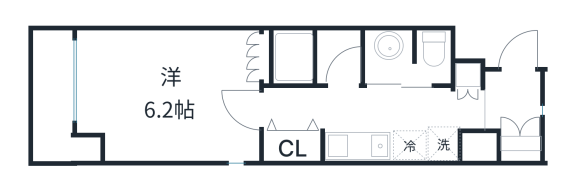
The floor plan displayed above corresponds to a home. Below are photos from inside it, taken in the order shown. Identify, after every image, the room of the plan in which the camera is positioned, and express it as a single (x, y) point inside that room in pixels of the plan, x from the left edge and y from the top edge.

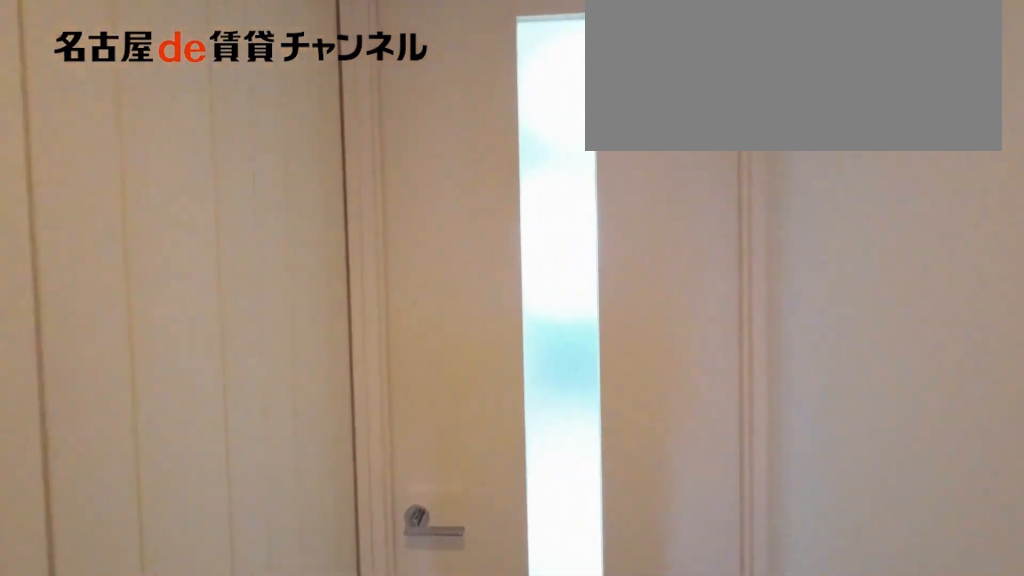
(512, 110)
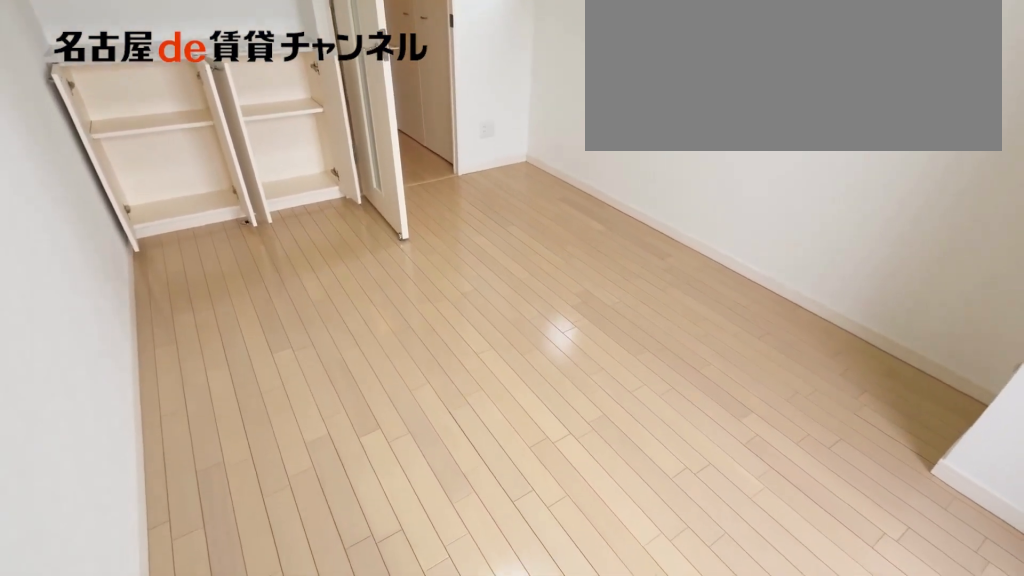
(168, 94)
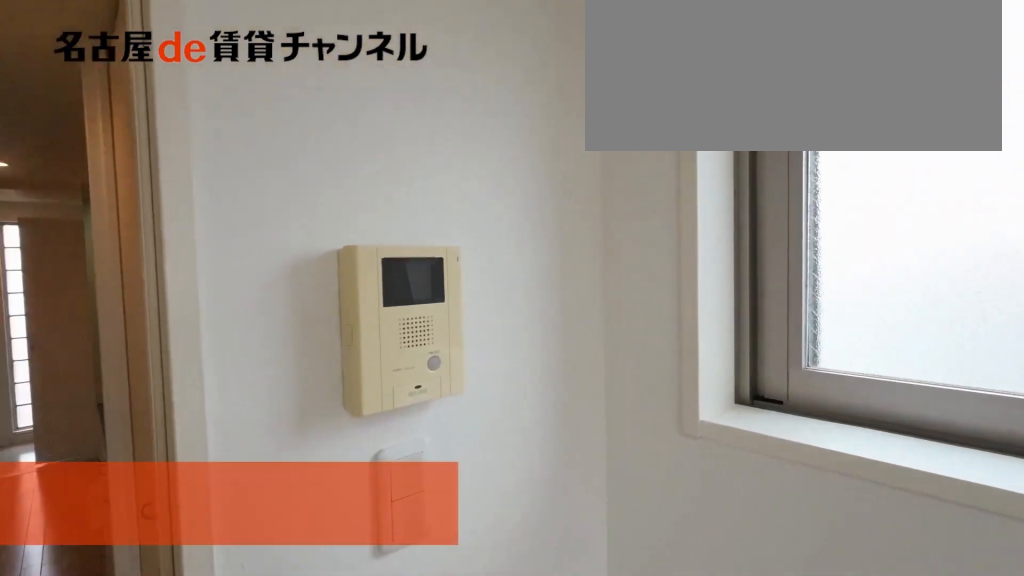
(168, 94)
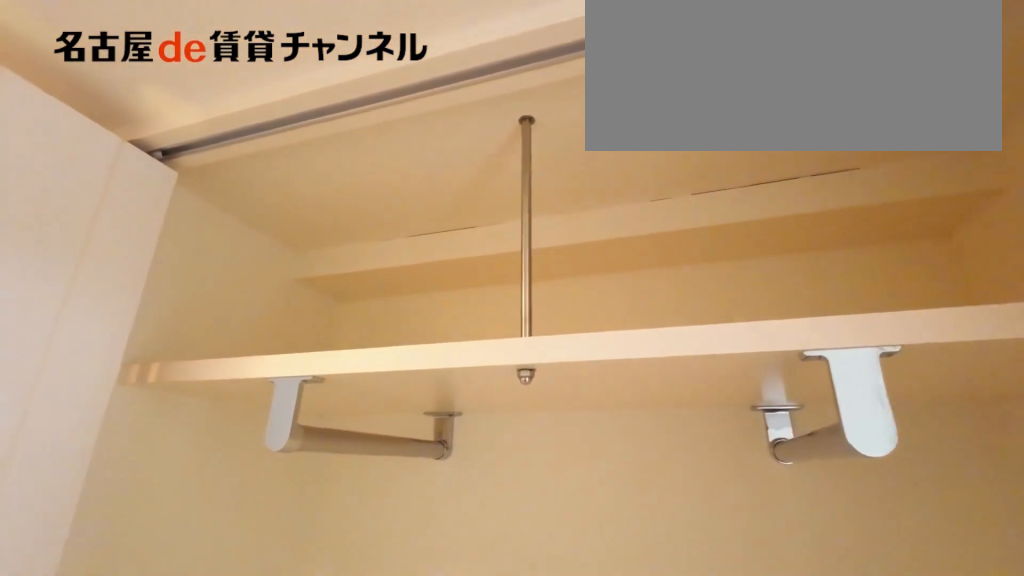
(294, 145)
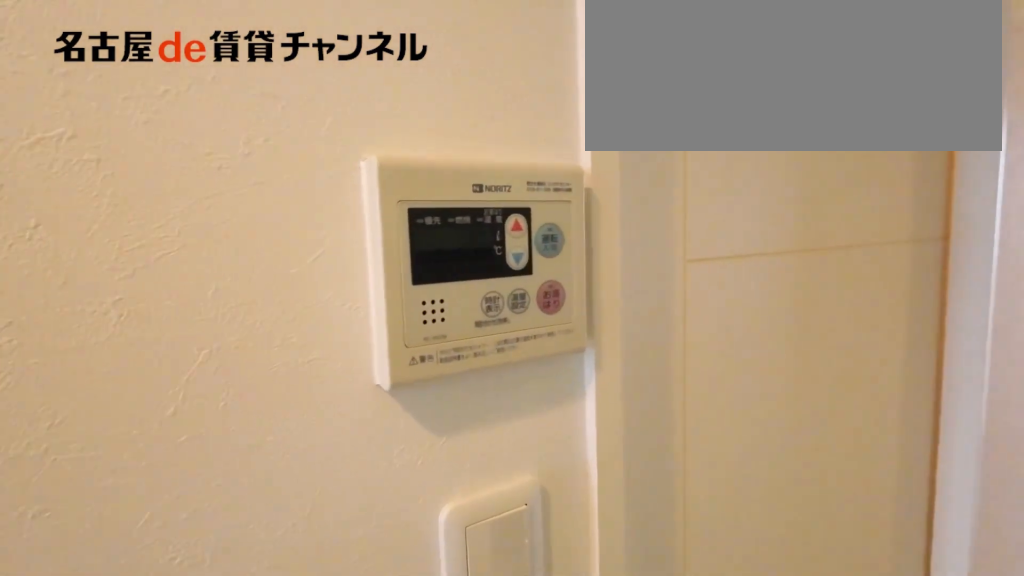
(372, 146)
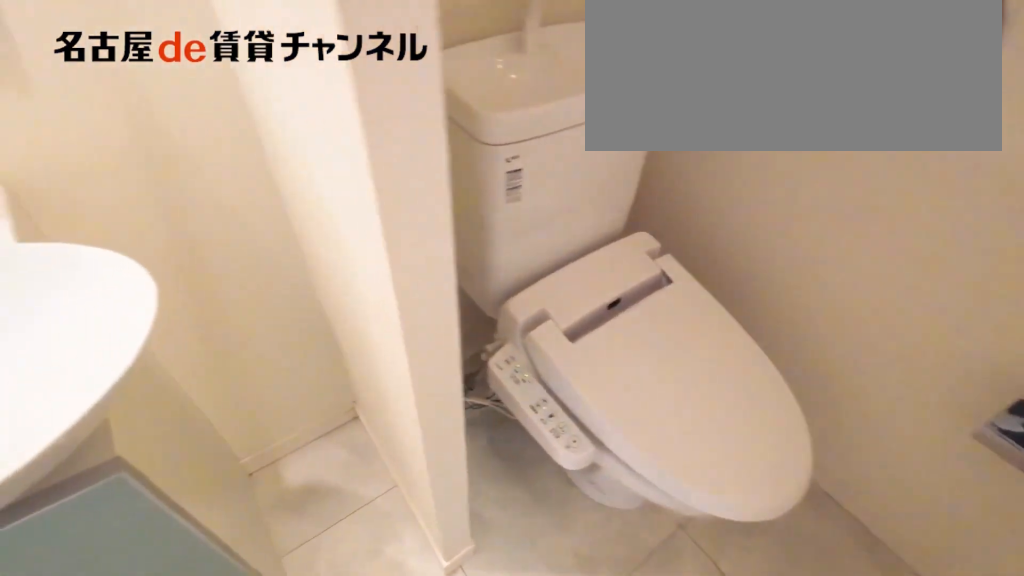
(408, 58)
